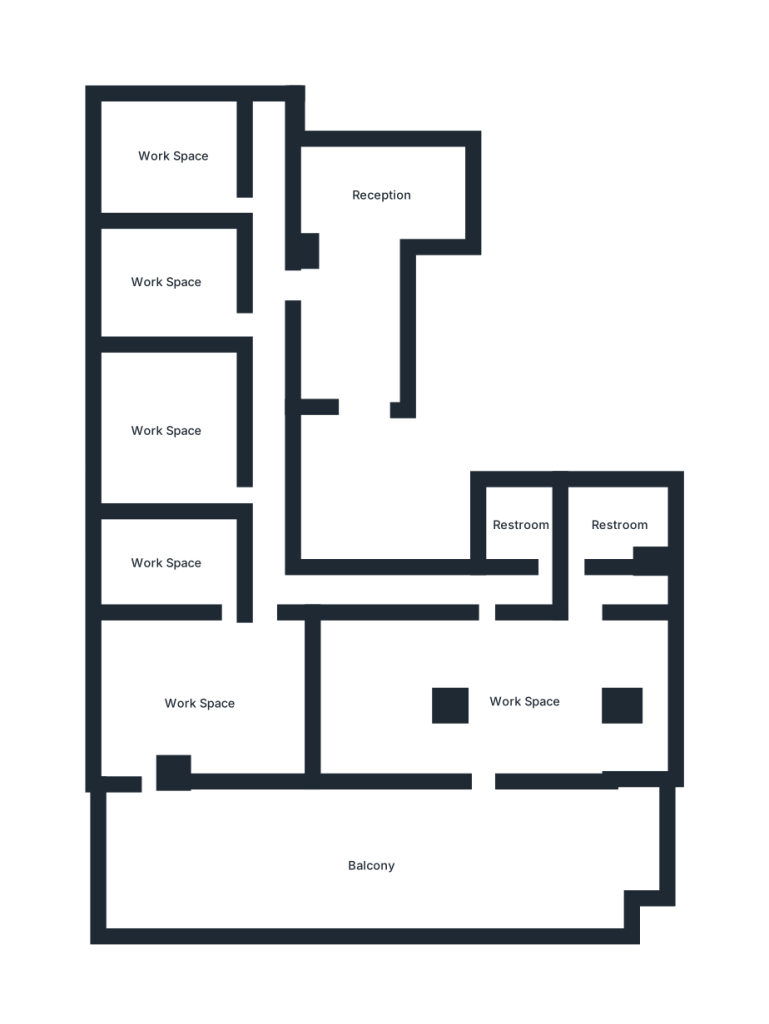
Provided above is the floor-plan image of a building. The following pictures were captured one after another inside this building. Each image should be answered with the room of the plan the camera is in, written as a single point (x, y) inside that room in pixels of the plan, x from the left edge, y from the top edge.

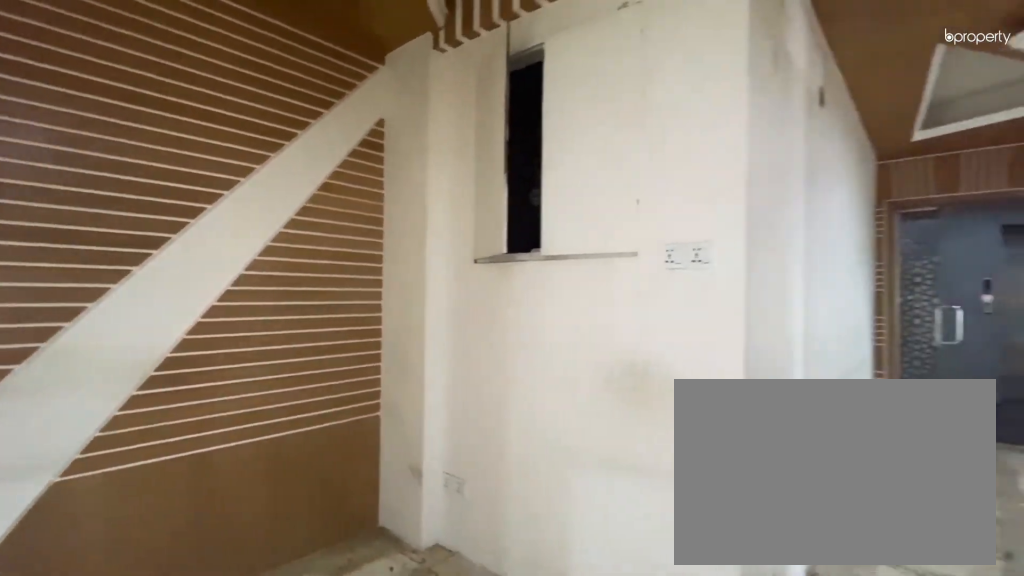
(360, 204)
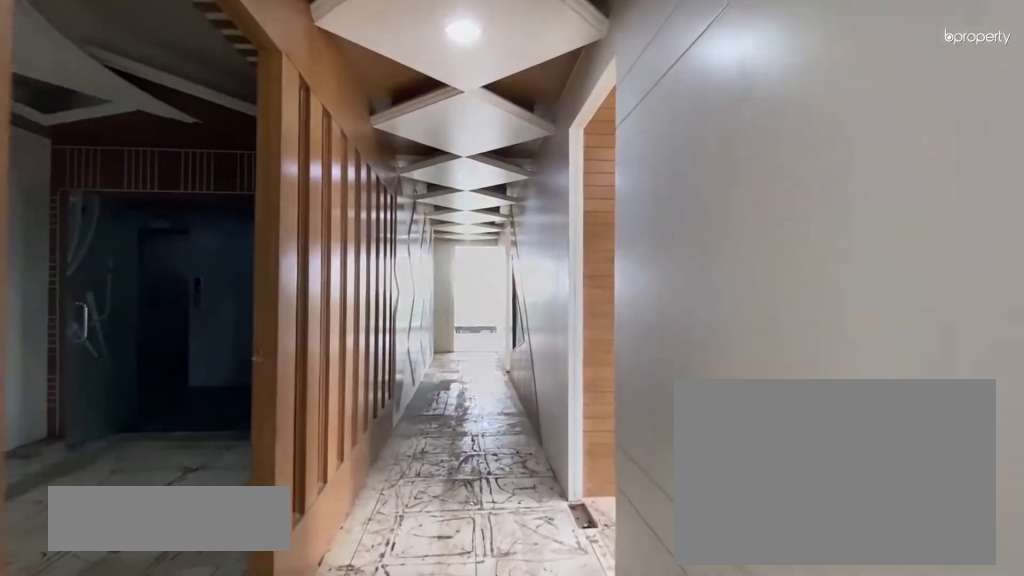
(269, 505)
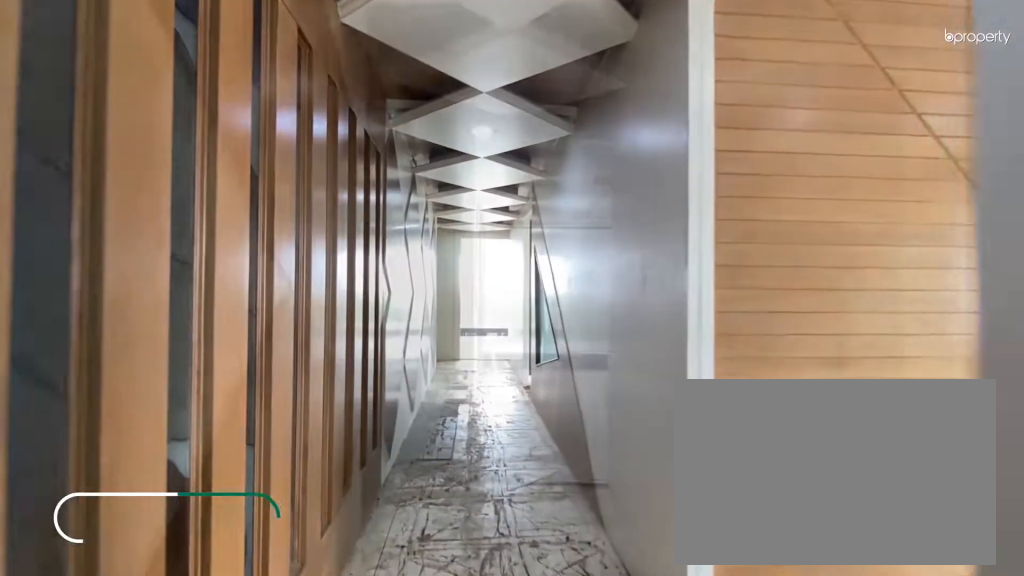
(269, 505)
